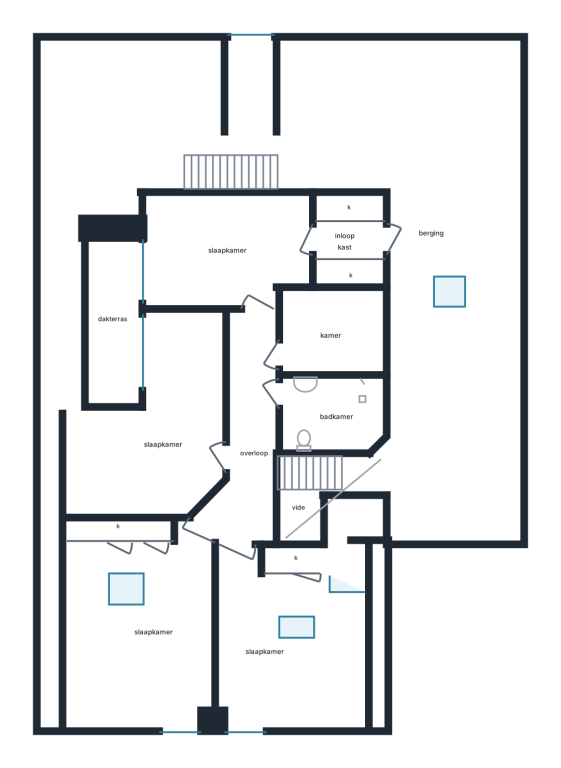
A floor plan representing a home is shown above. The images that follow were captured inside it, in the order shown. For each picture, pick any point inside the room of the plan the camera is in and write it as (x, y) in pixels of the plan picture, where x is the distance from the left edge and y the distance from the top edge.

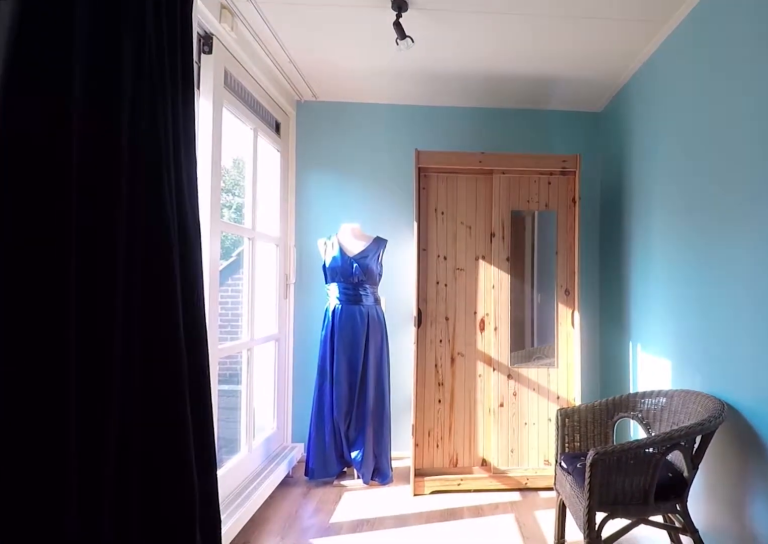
(171, 421)
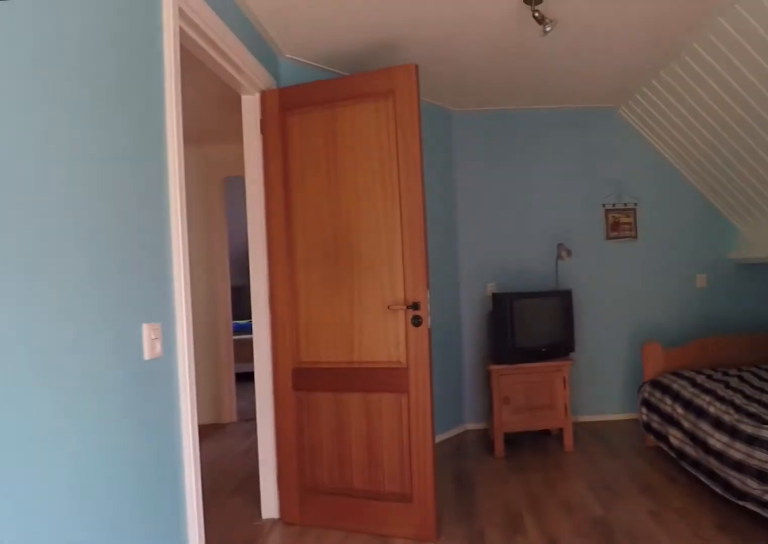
(171, 421)
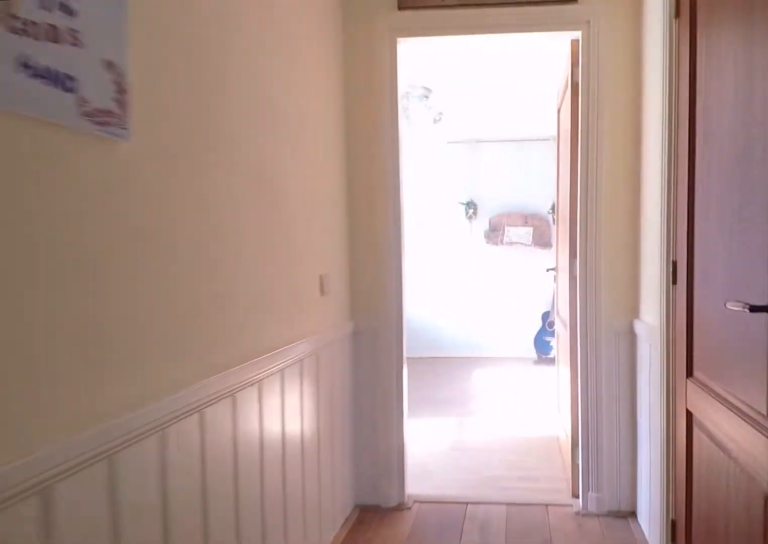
(248, 436)
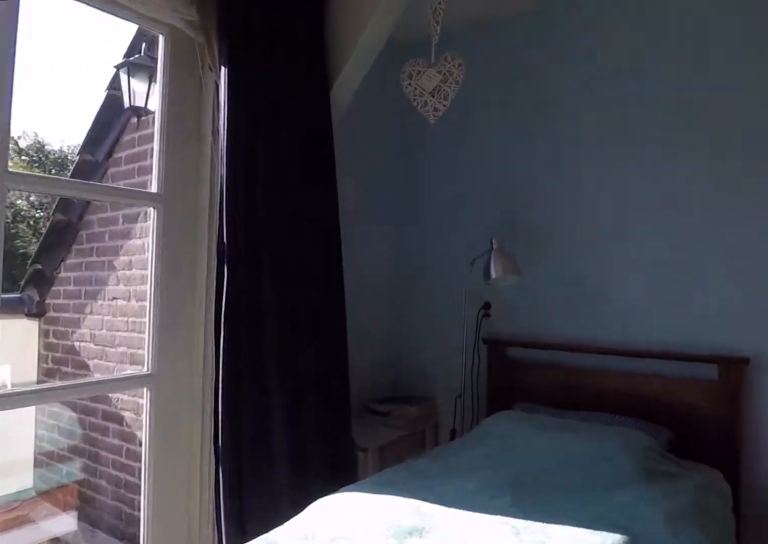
(225, 249)
